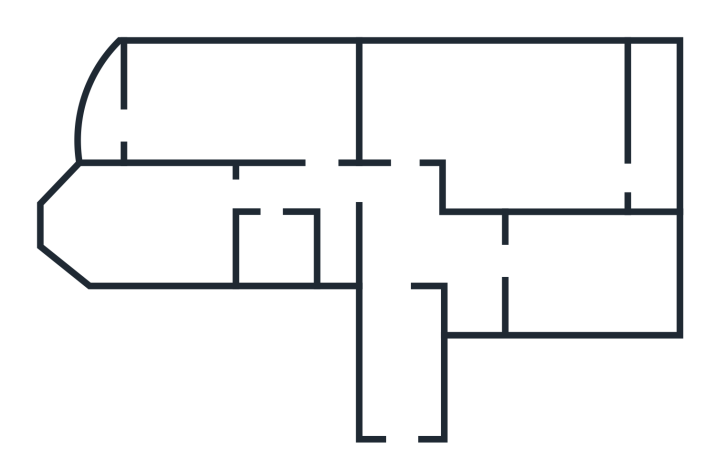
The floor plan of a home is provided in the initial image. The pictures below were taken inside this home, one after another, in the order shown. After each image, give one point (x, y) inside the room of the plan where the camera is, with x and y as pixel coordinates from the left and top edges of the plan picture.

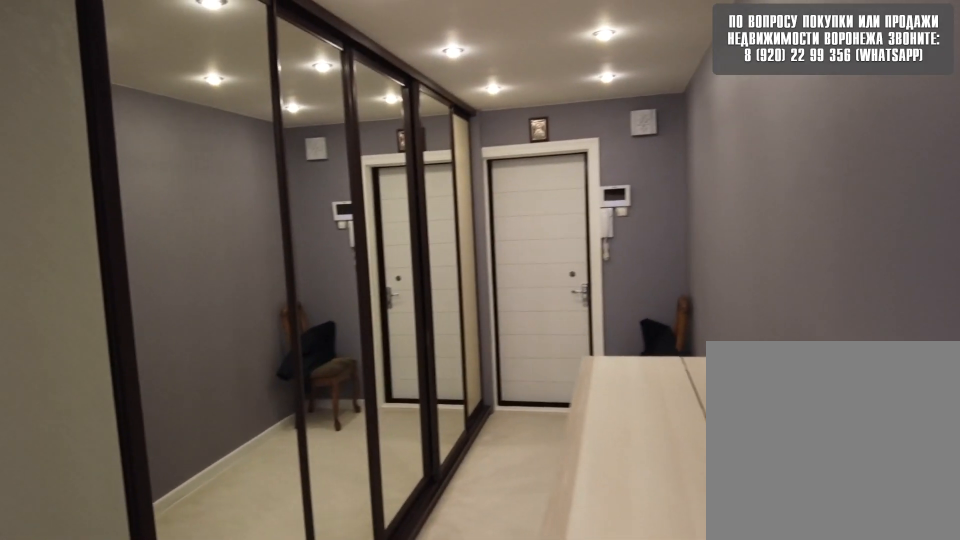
(406, 257)
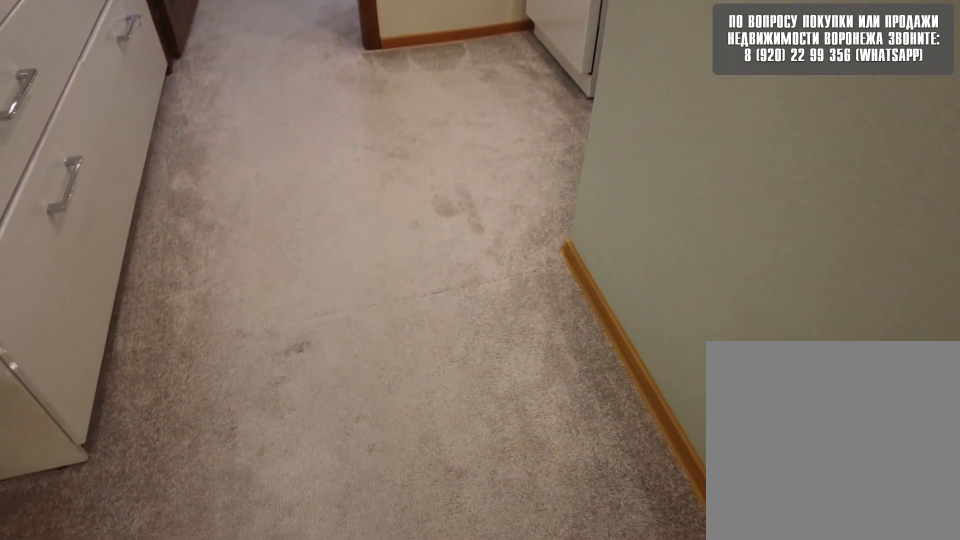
(481, 263)
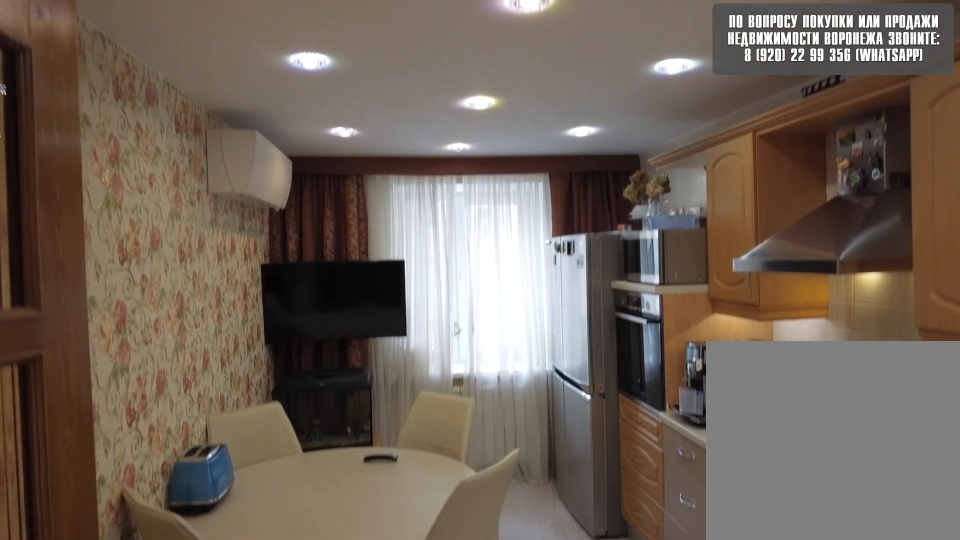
(563, 274)
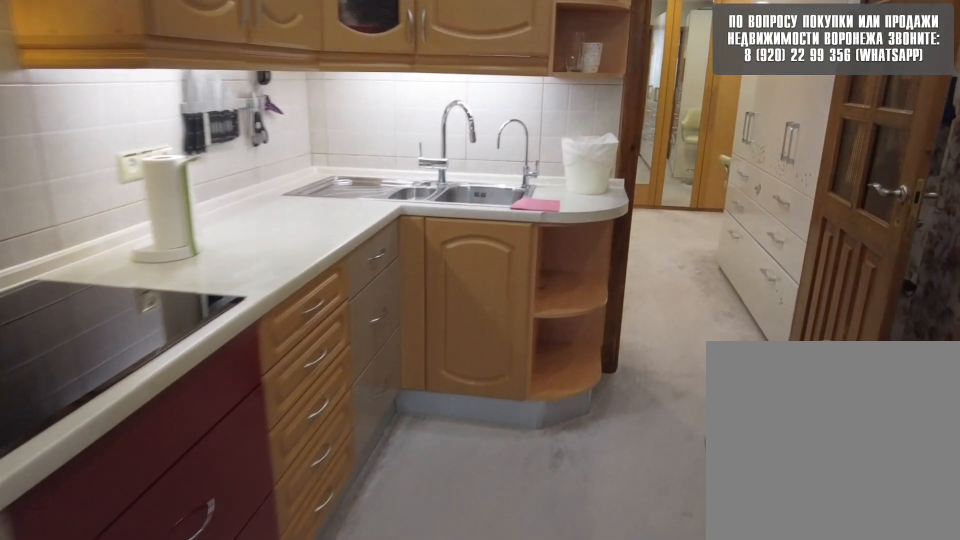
(563, 274)
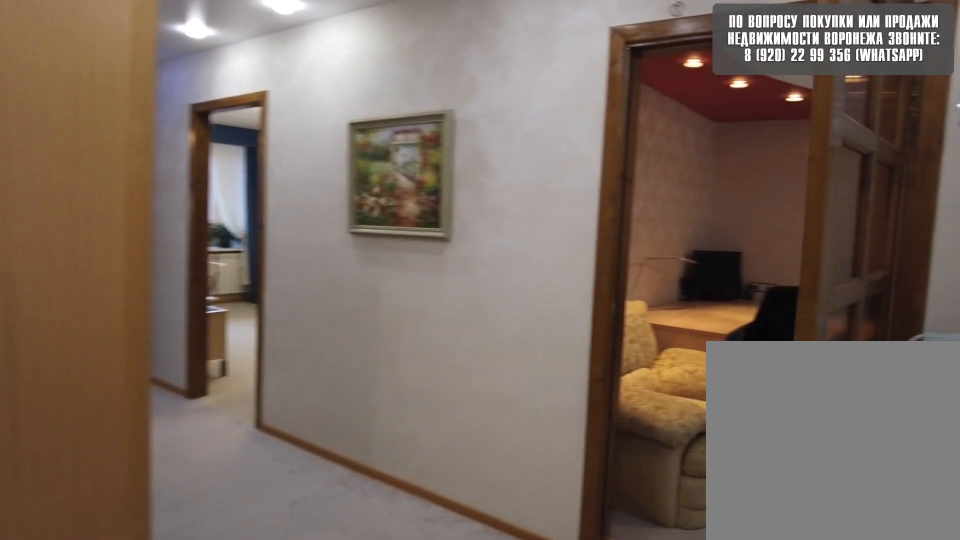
(414, 251)
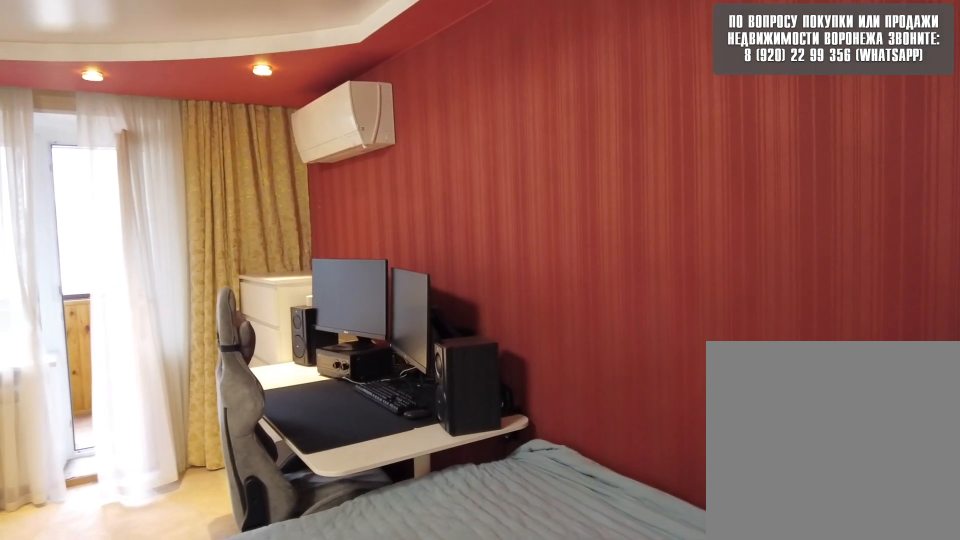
(458, 114)
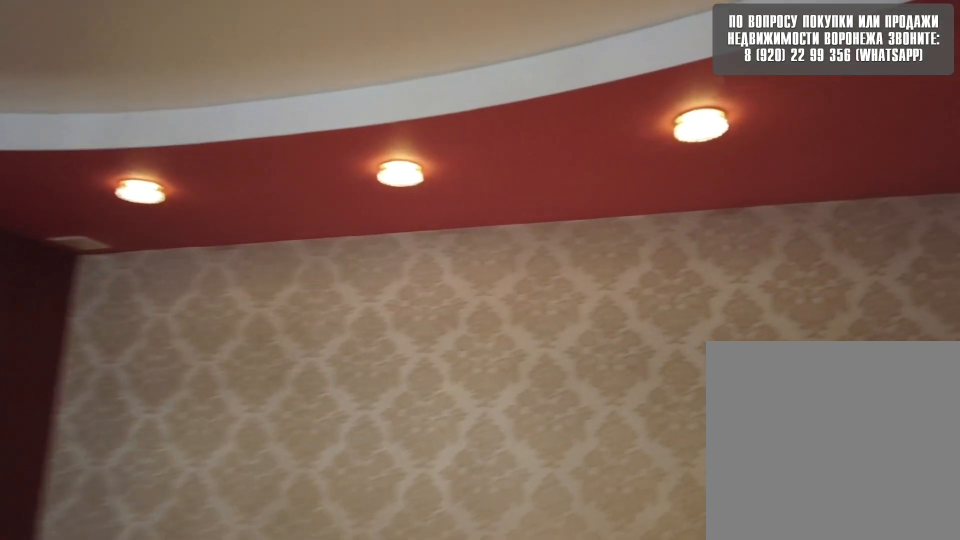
(458, 114)
